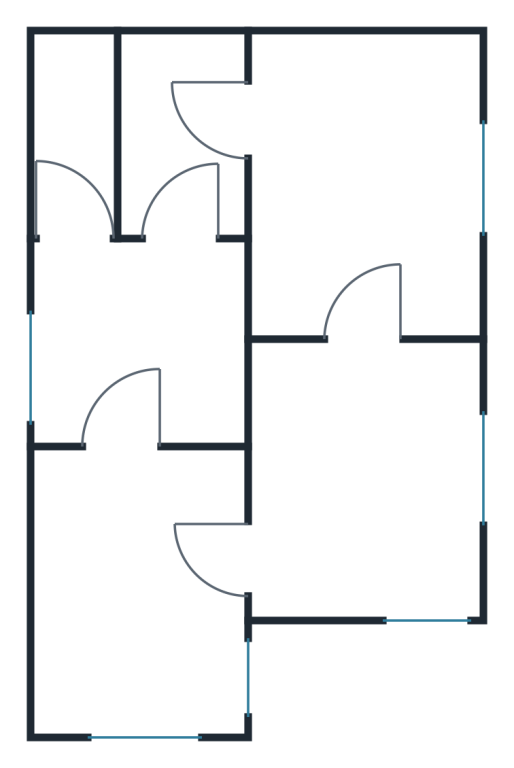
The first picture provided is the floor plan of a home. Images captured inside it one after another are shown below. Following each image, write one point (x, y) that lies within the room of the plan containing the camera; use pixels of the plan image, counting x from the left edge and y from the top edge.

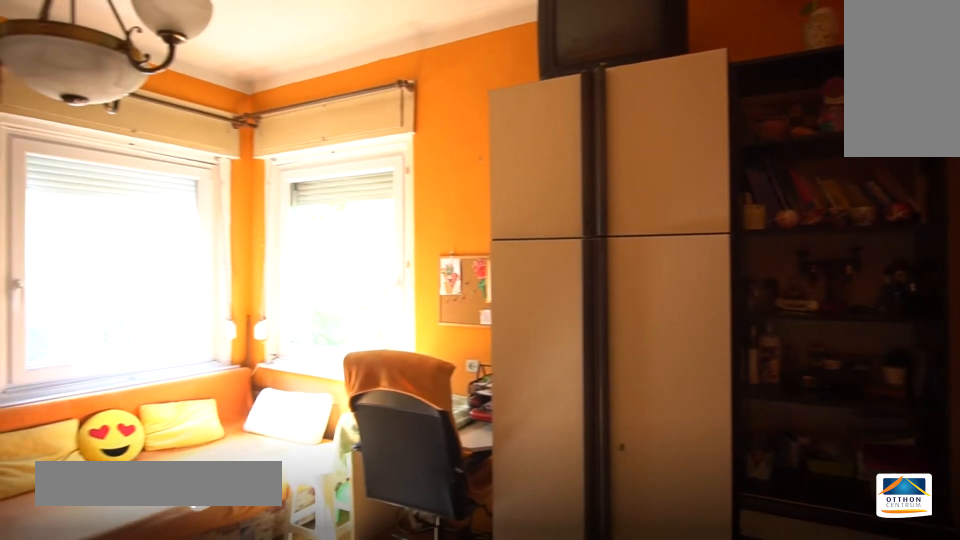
(372, 479)
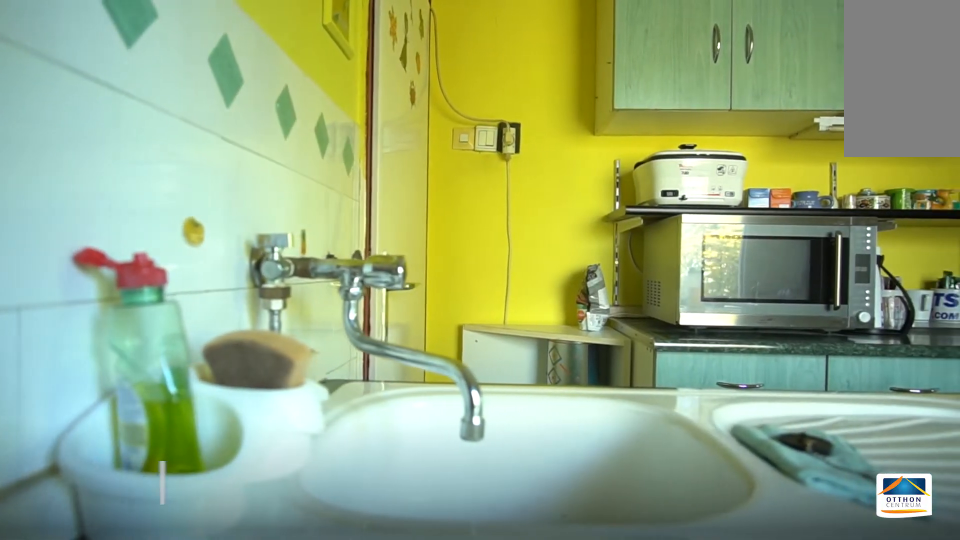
(140, 336)
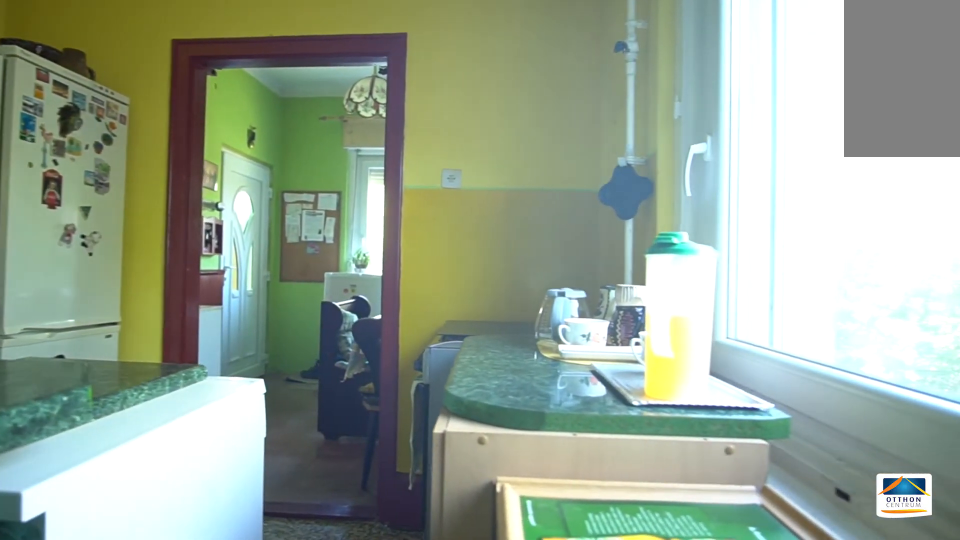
(140, 336)
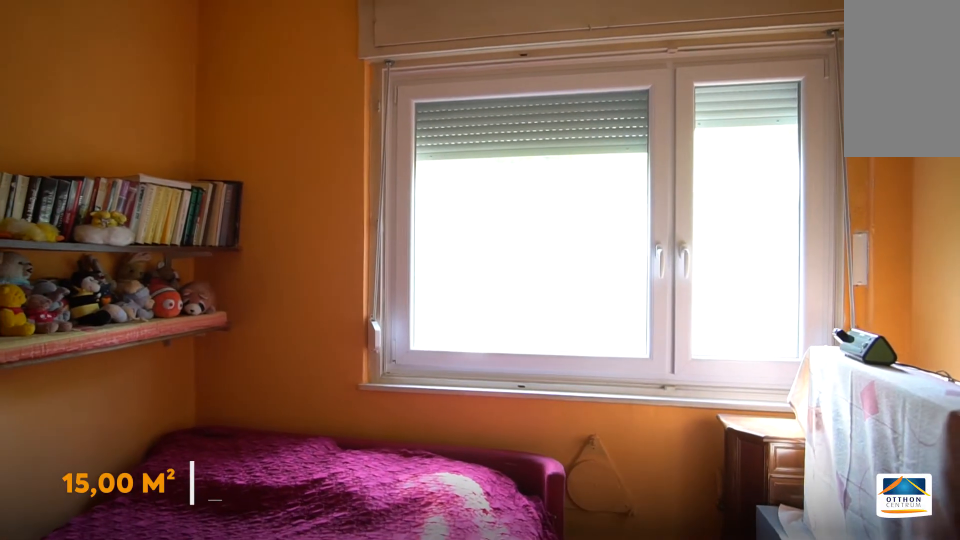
(370, 167)
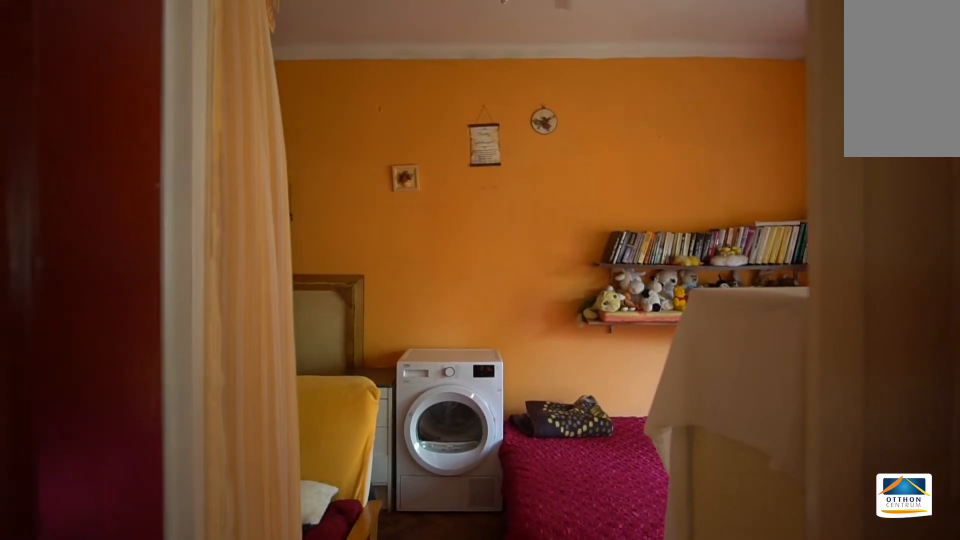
(368, 168)
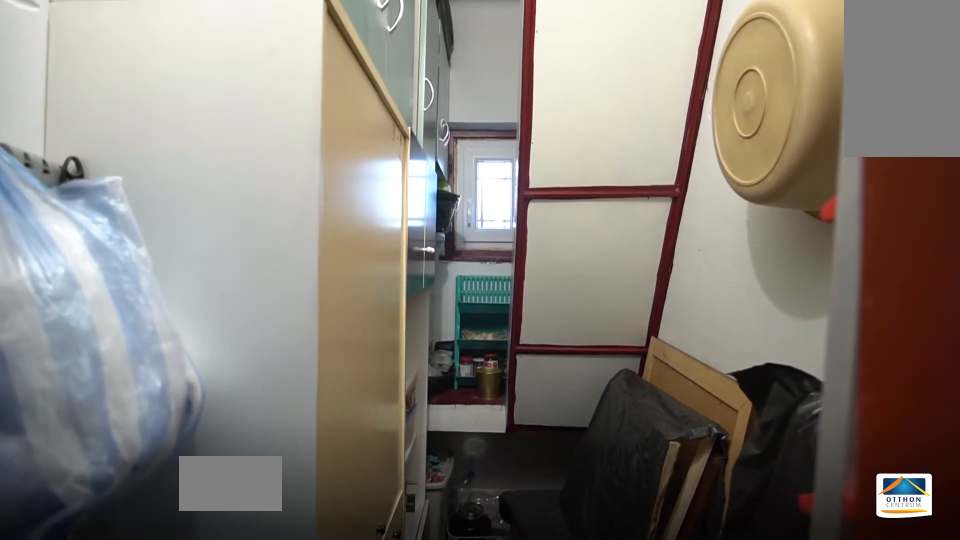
(84, 124)
